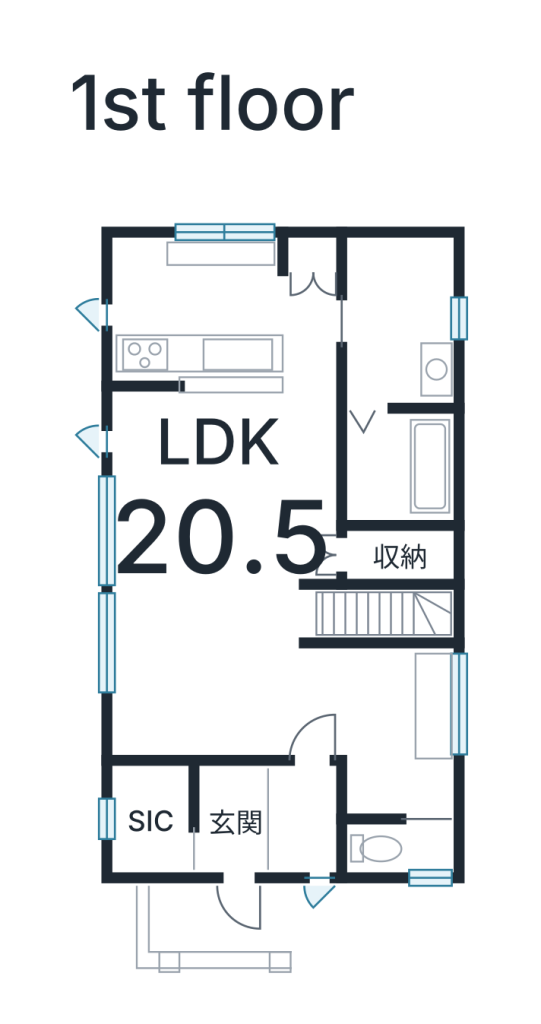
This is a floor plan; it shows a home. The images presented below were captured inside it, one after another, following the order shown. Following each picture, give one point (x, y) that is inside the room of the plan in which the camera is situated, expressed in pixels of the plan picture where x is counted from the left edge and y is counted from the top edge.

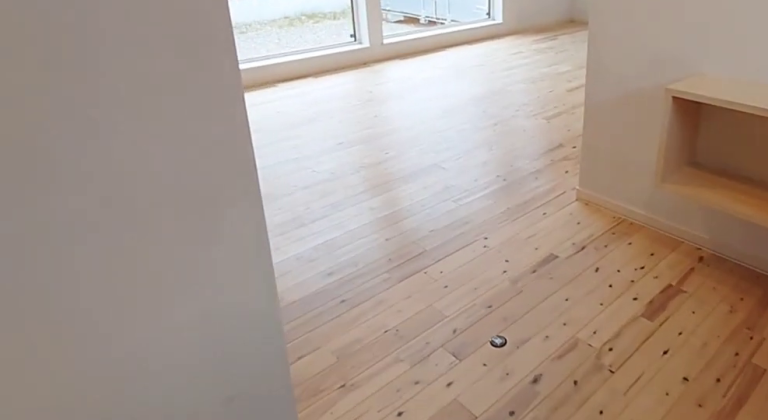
(215, 525)
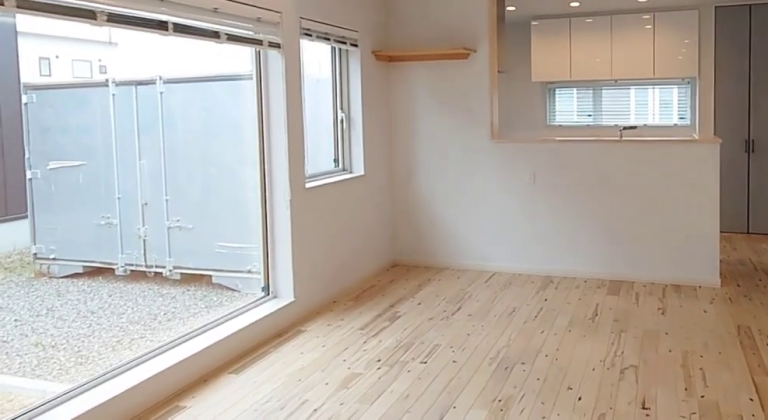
(215, 525)
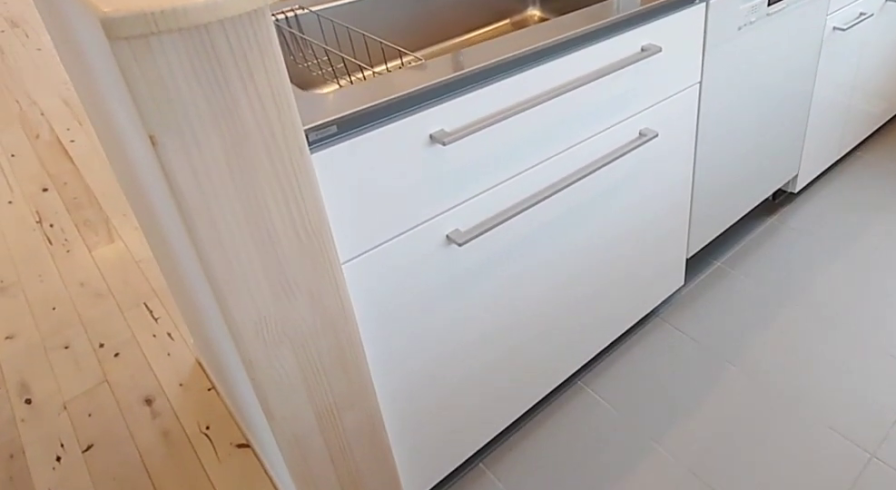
(218, 325)
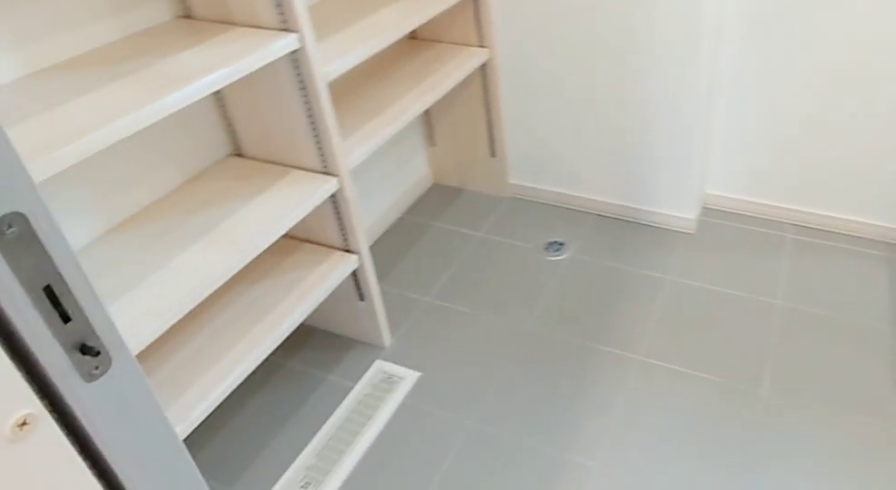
(401, 308)
